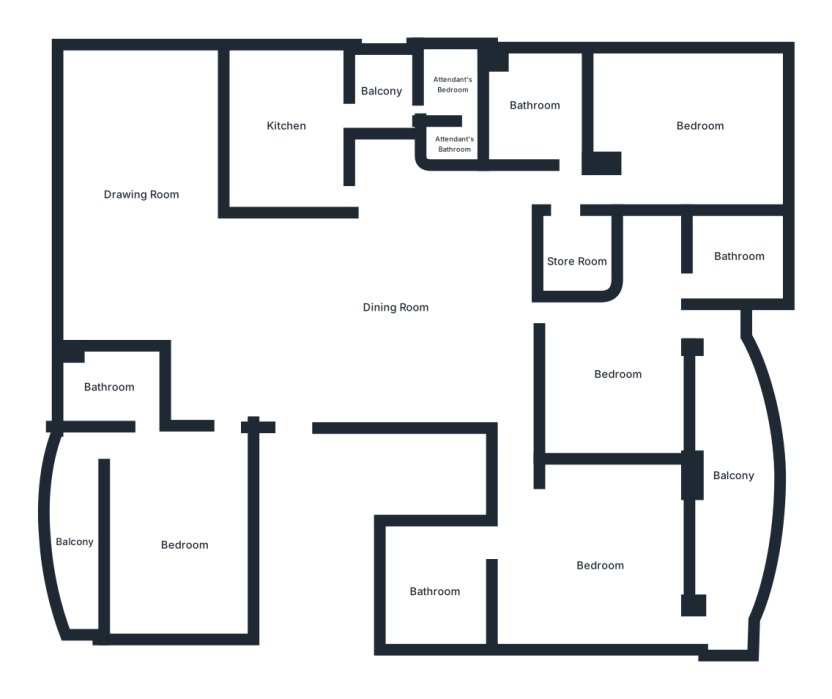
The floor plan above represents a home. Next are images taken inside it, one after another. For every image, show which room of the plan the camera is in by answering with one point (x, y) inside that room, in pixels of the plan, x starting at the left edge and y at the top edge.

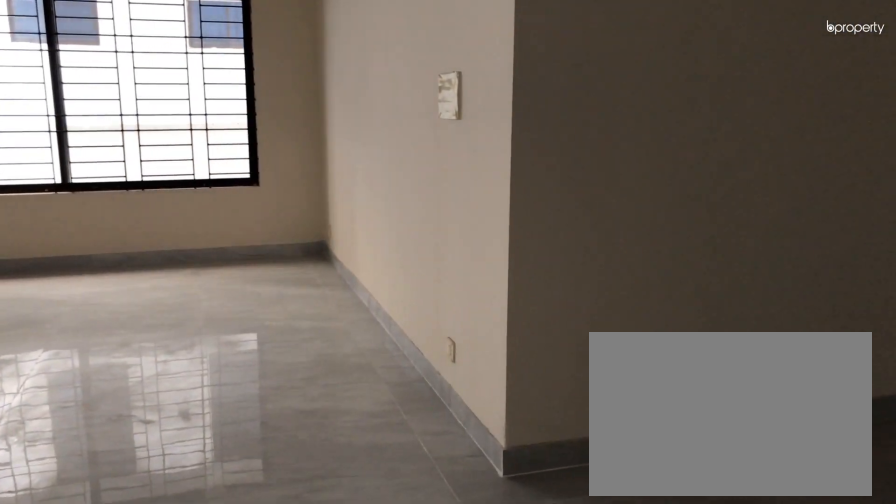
(138, 169)
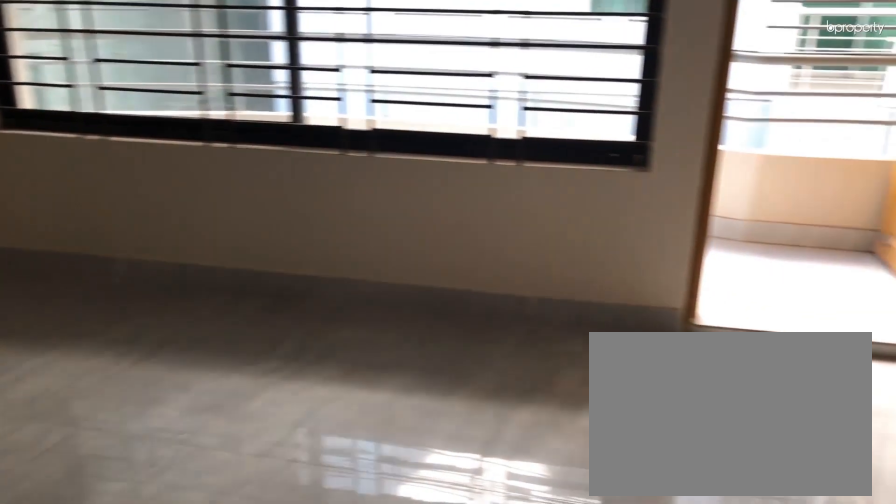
(177, 546)
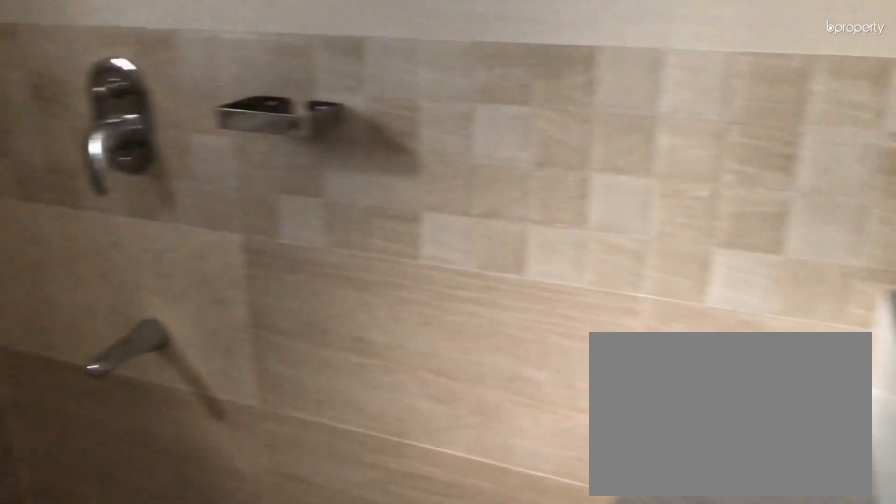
(112, 385)
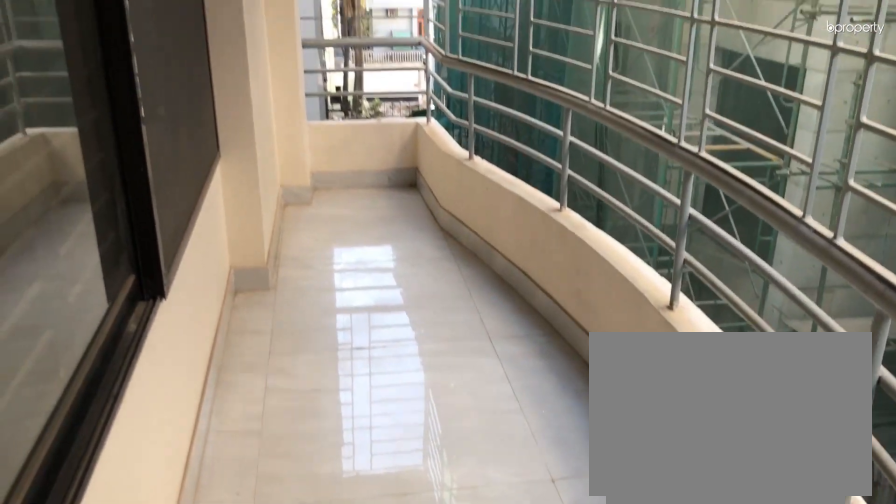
(78, 541)
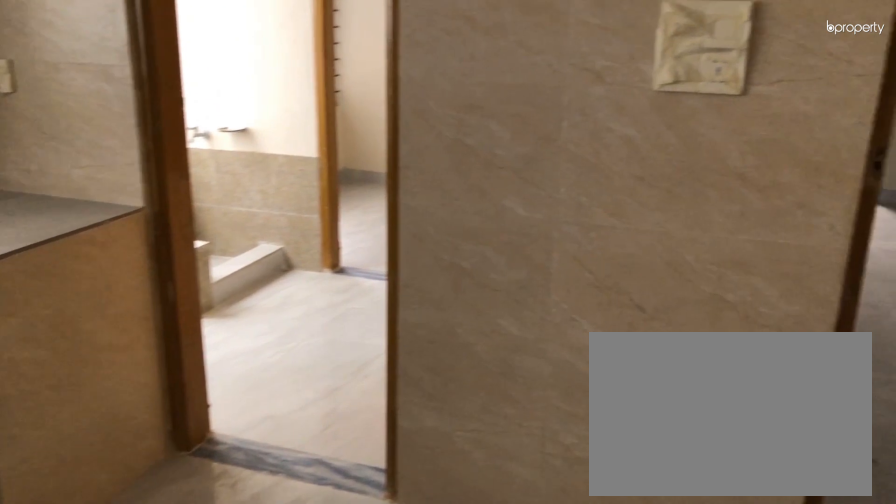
(287, 121)
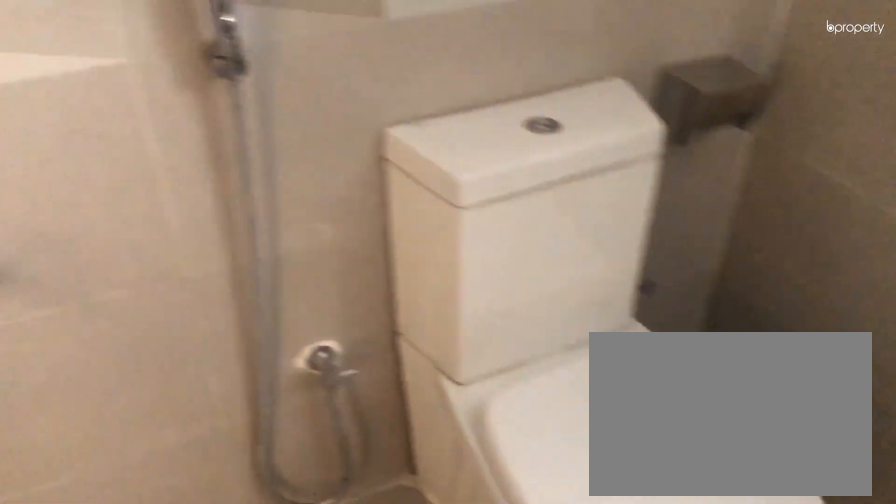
(538, 112)
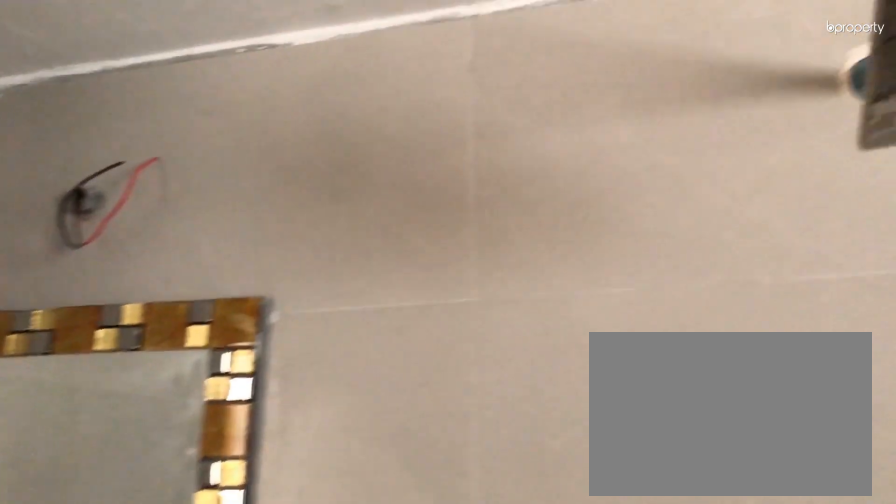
(538, 112)
